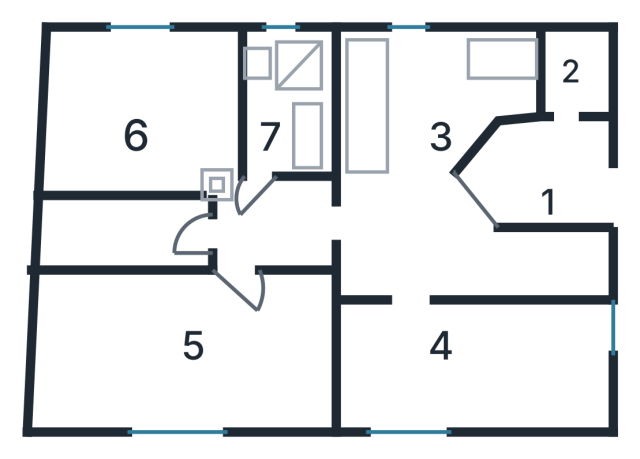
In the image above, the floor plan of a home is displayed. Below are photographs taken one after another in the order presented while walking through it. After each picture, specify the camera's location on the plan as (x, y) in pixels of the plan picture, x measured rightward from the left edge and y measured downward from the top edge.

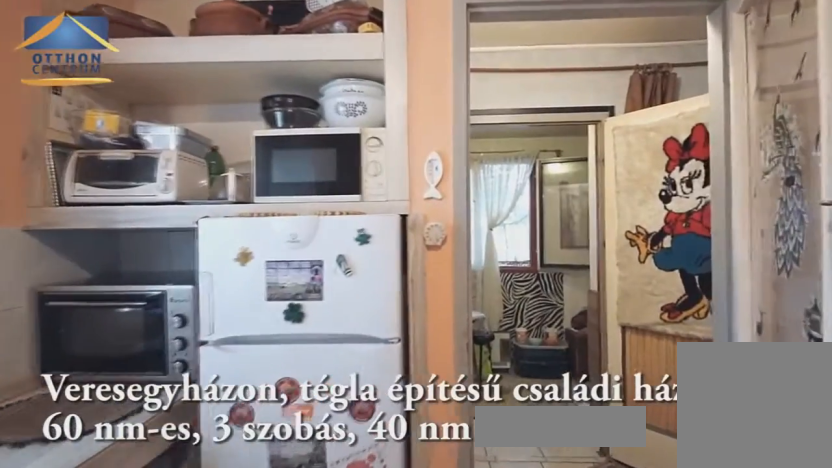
(445, 119)
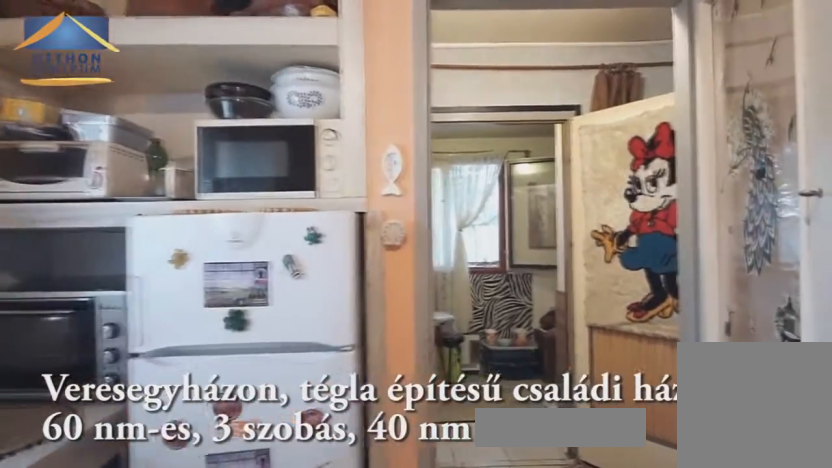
(446, 122)
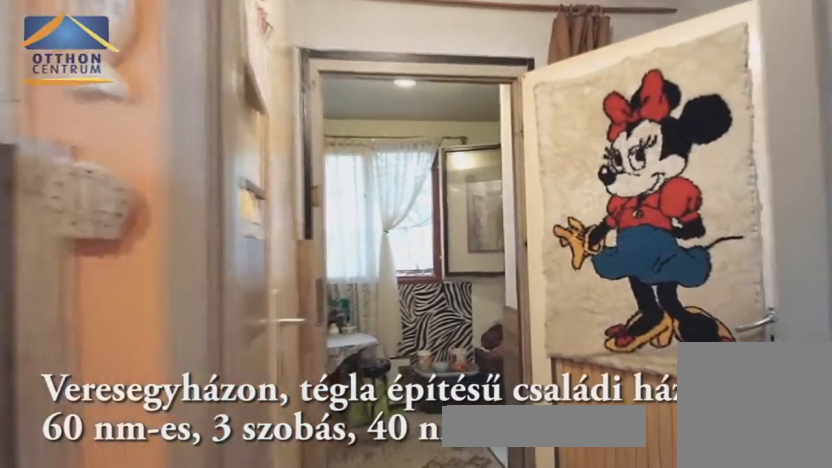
(485, 136)
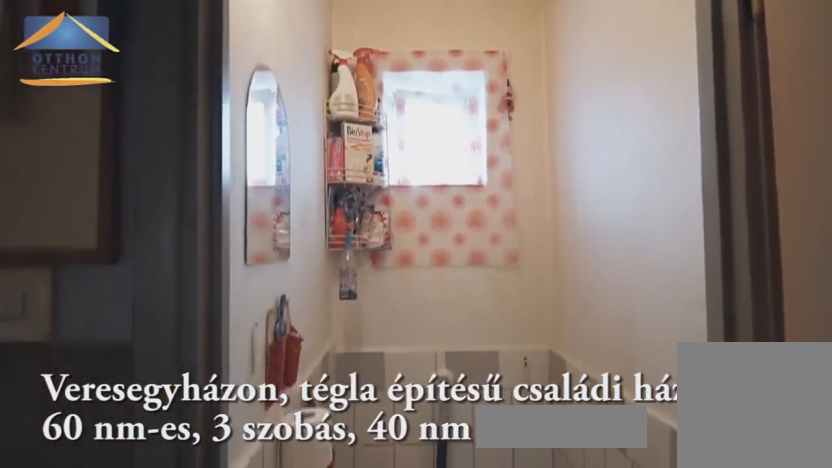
(562, 160)
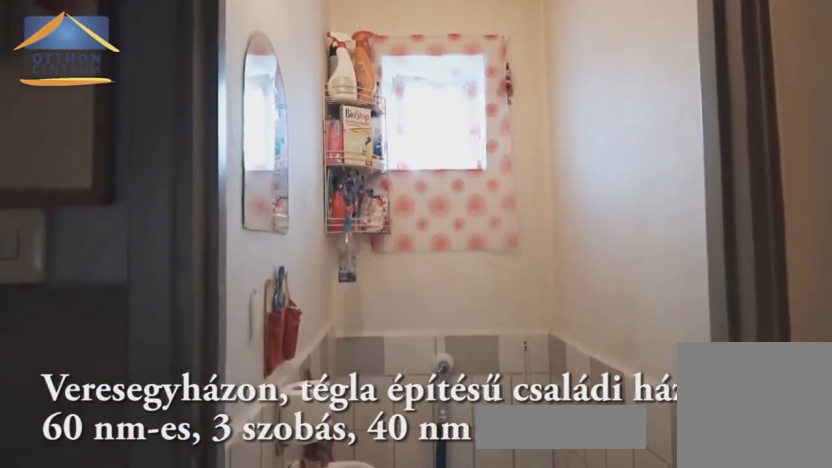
(563, 157)
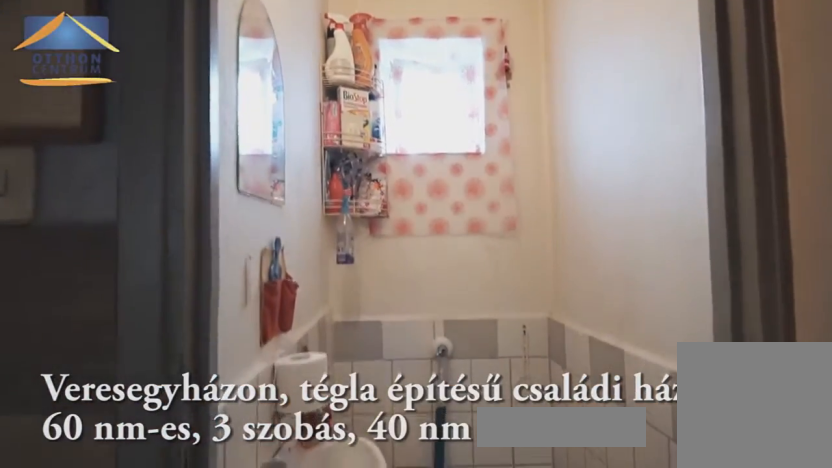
(563, 157)
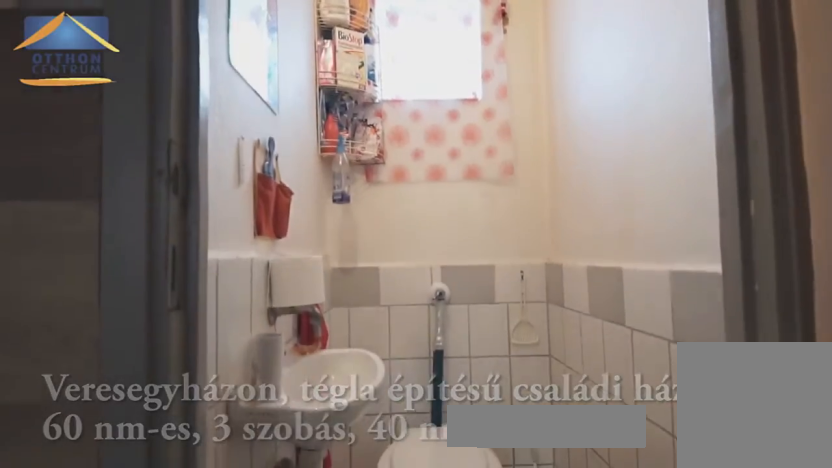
(563, 158)
